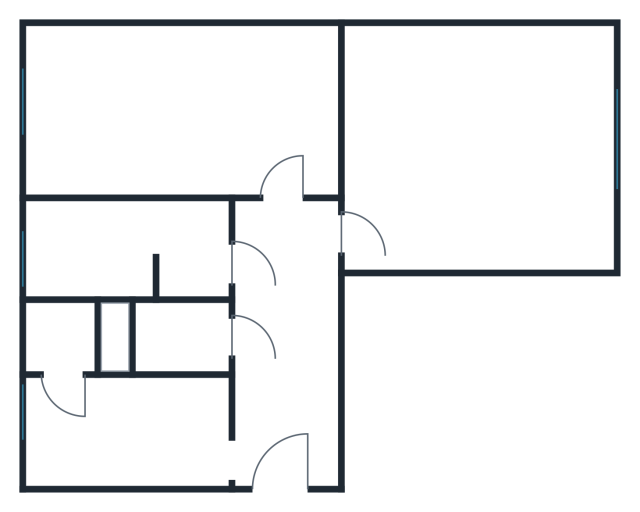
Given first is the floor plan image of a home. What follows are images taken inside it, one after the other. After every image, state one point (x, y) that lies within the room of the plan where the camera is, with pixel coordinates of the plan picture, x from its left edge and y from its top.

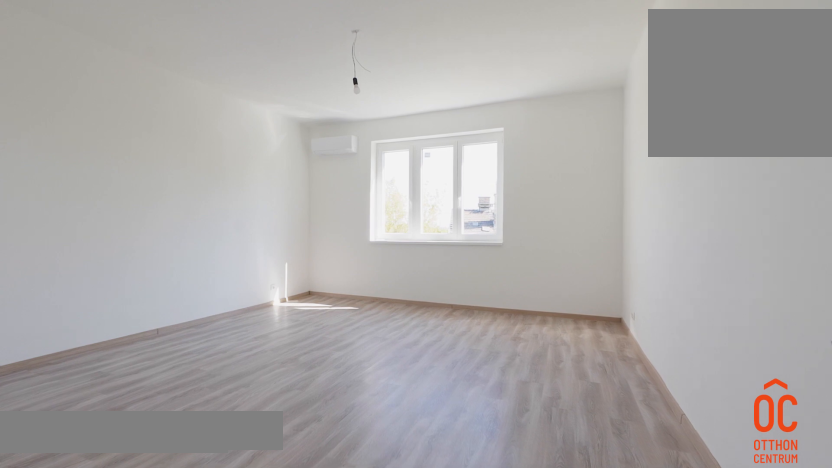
(483, 155)
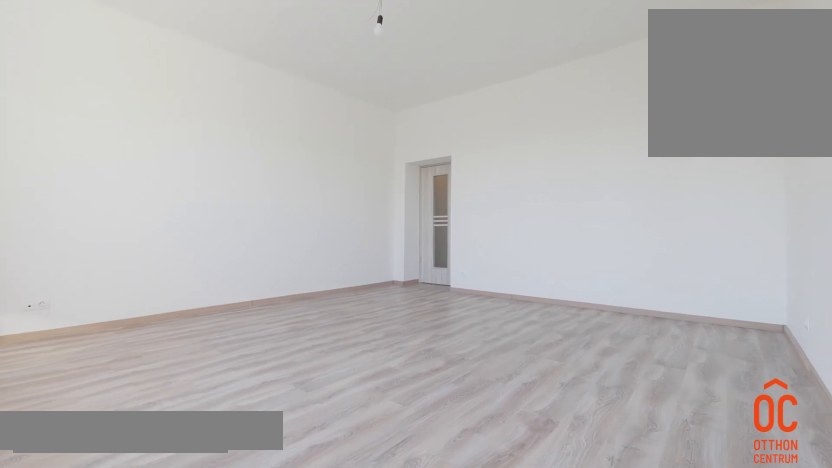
(483, 155)
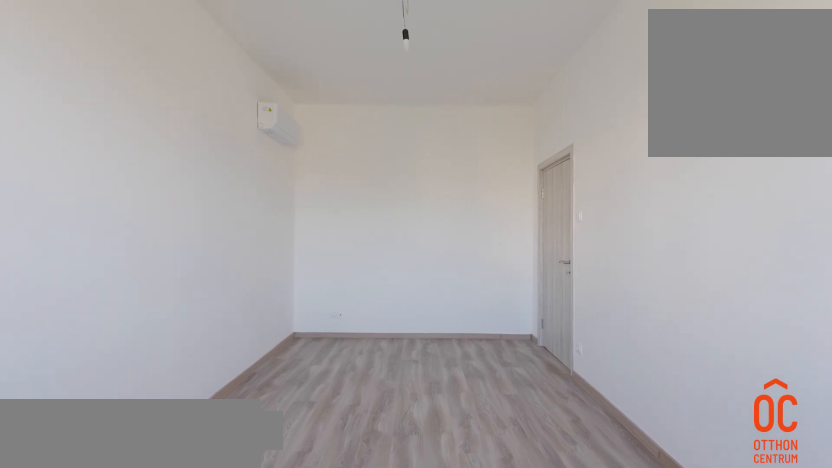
(130, 127)
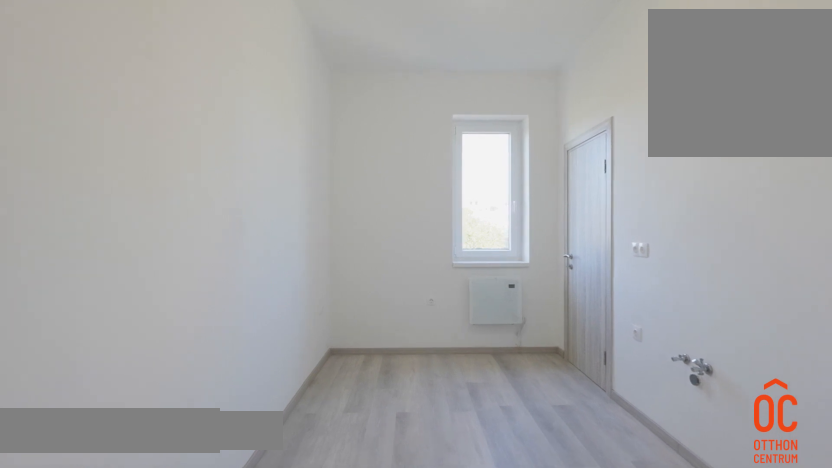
(130, 440)
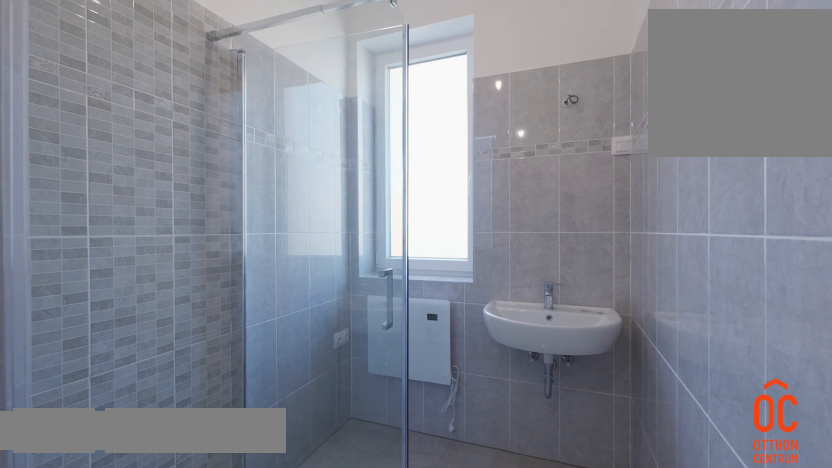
(130, 254)
